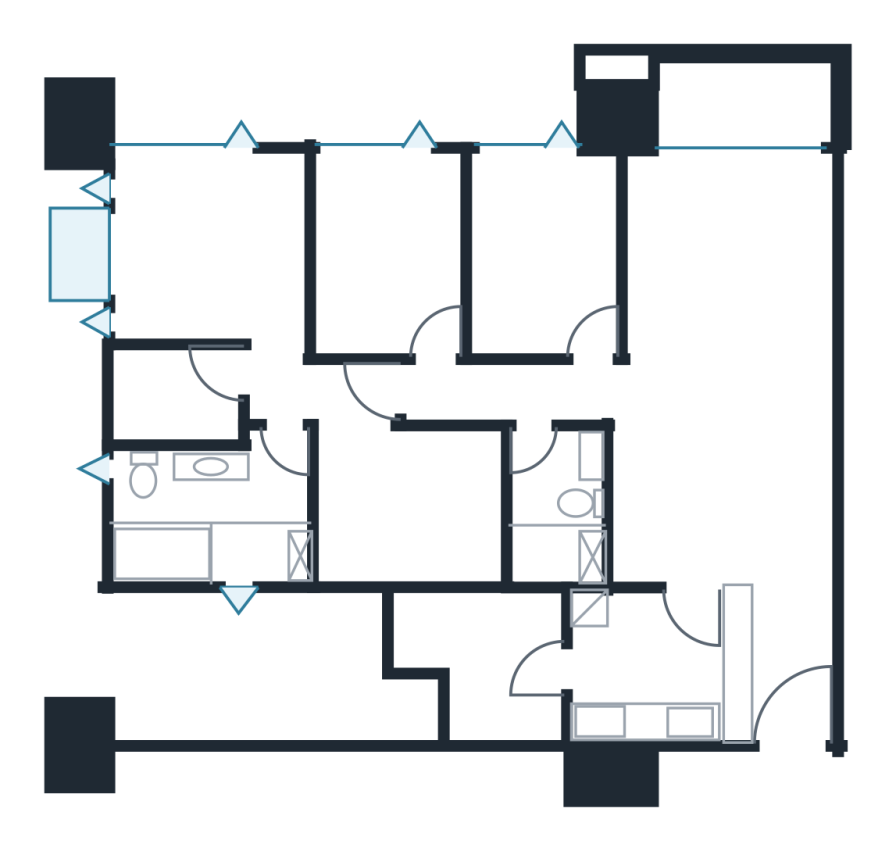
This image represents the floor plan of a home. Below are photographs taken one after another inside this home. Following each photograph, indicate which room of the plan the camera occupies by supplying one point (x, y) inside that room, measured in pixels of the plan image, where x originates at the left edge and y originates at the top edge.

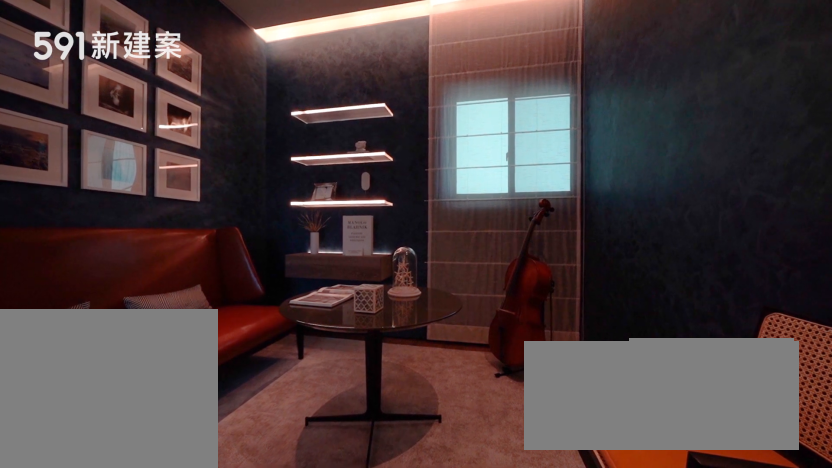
(417, 508)
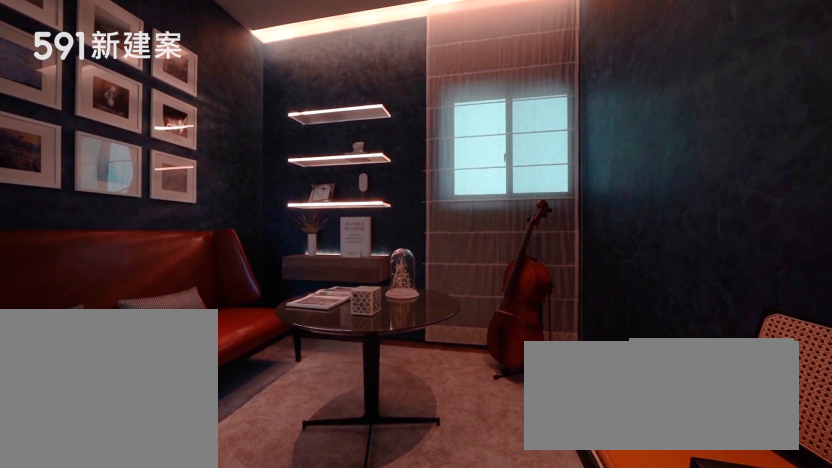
(417, 508)
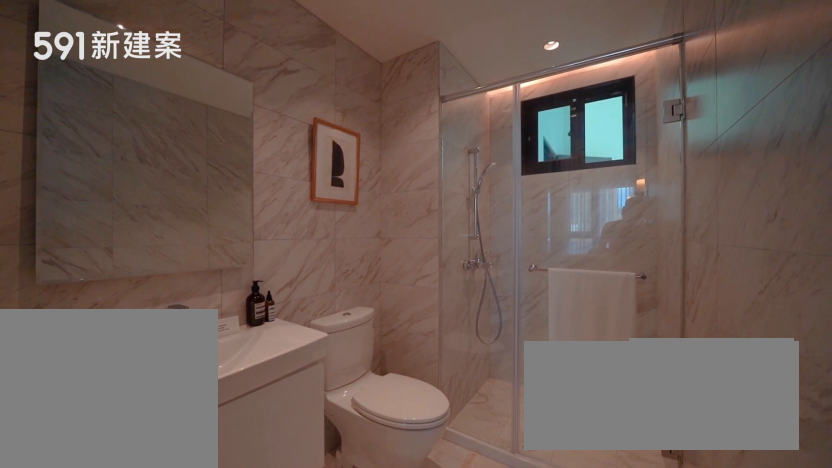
(554, 513)
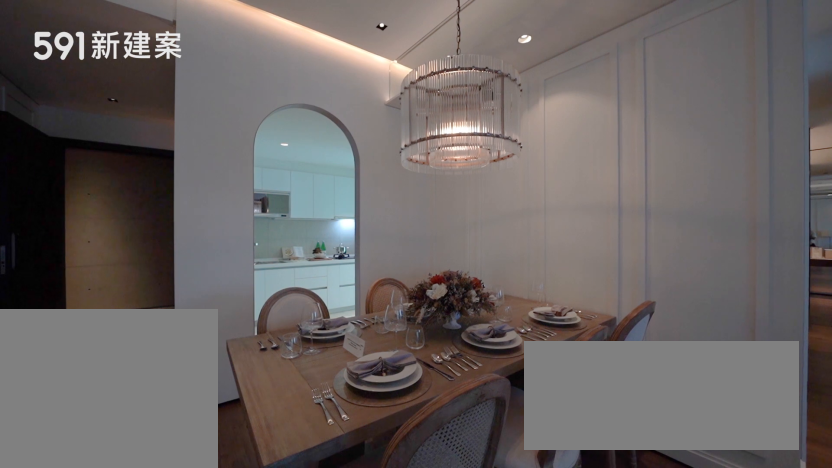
(718, 505)
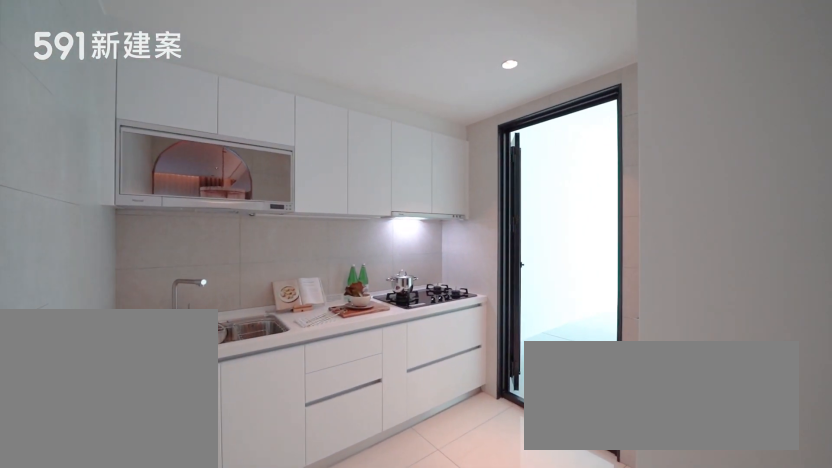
(641, 667)
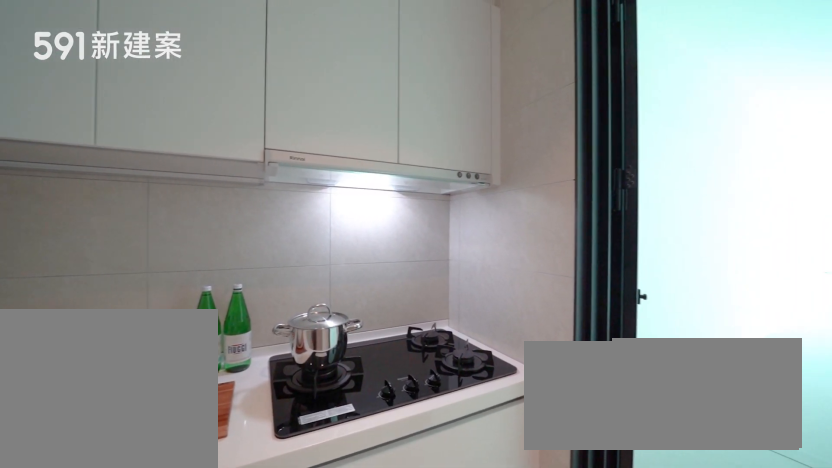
(641, 667)
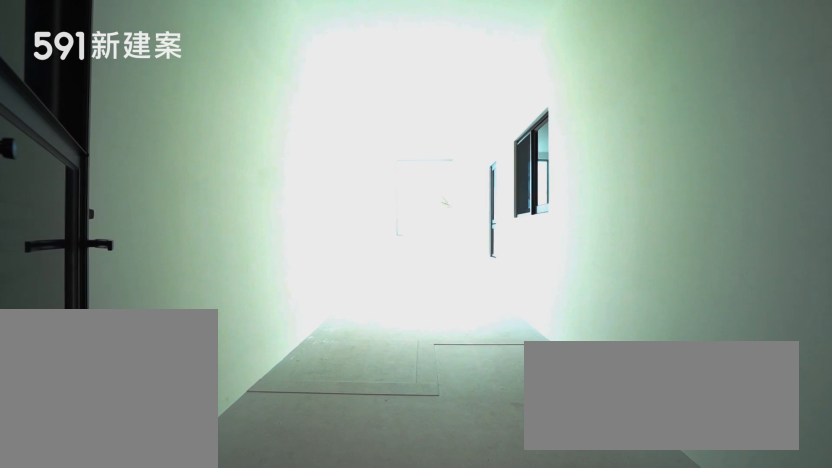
(484, 658)
